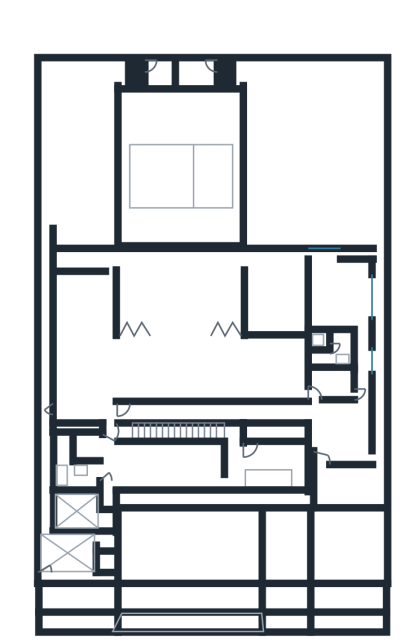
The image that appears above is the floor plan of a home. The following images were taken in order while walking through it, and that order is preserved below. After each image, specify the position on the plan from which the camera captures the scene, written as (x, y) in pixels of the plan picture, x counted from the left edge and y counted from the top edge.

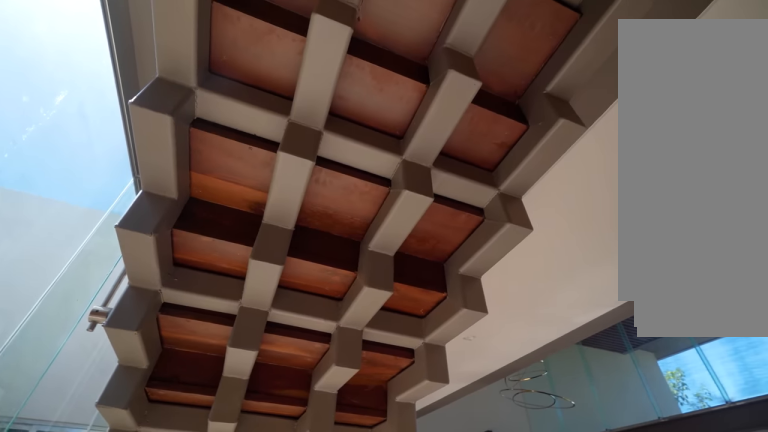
(185, 436)
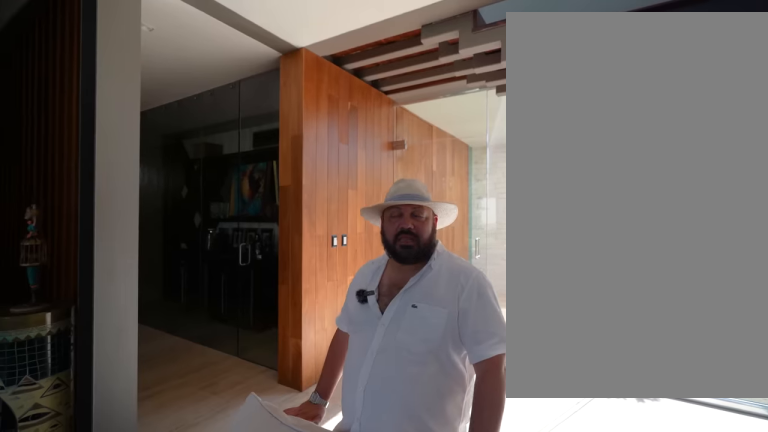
(239, 392)
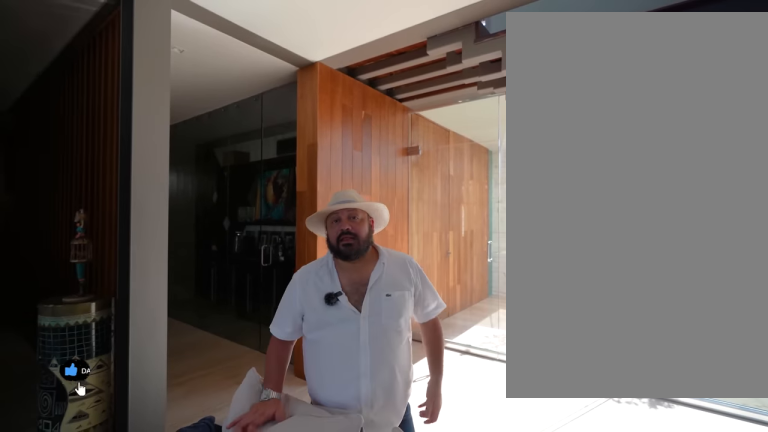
(239, 392)
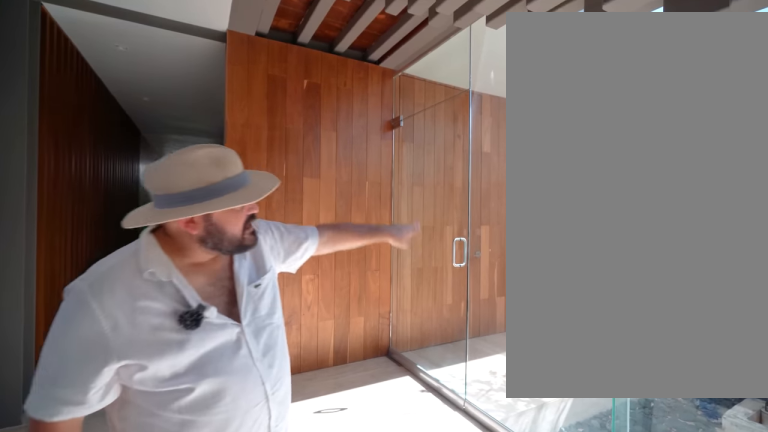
(196, 410)
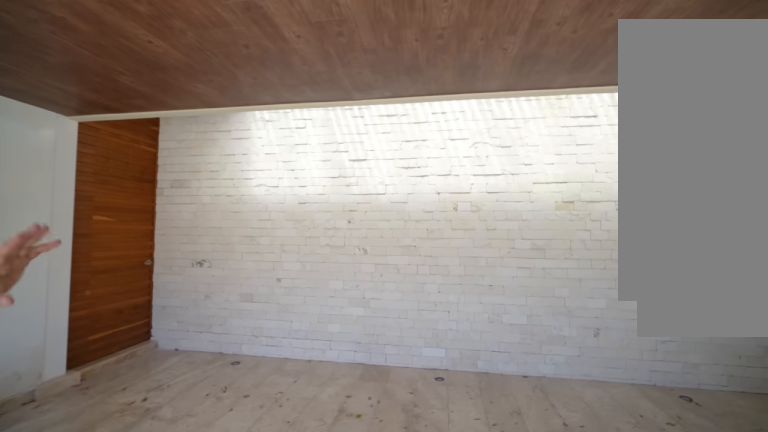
(166, 544)
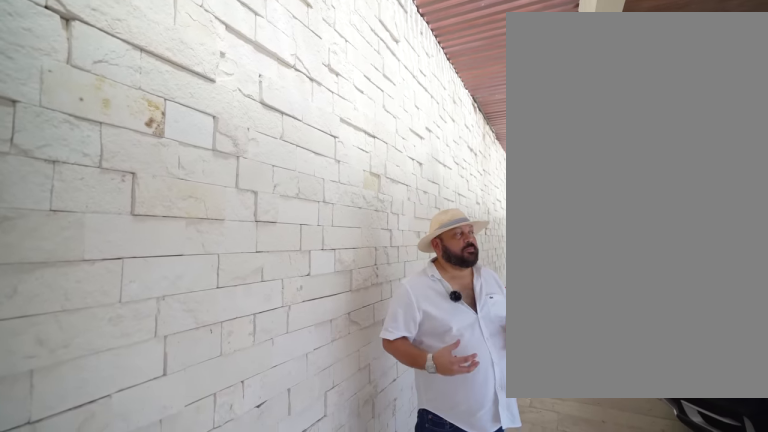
(161, 512)
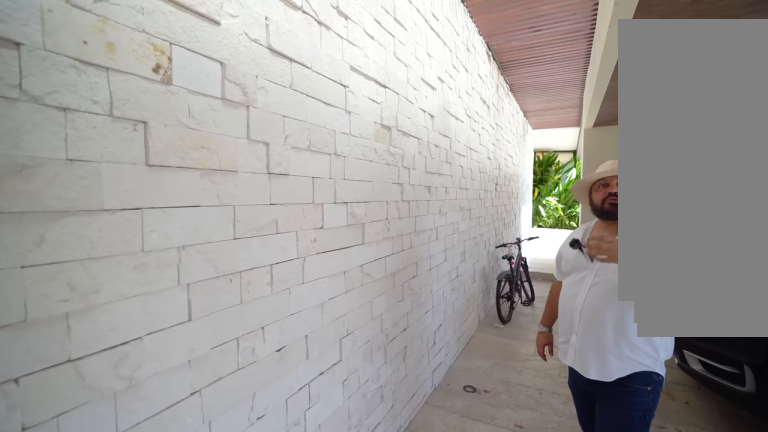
(156, 509)
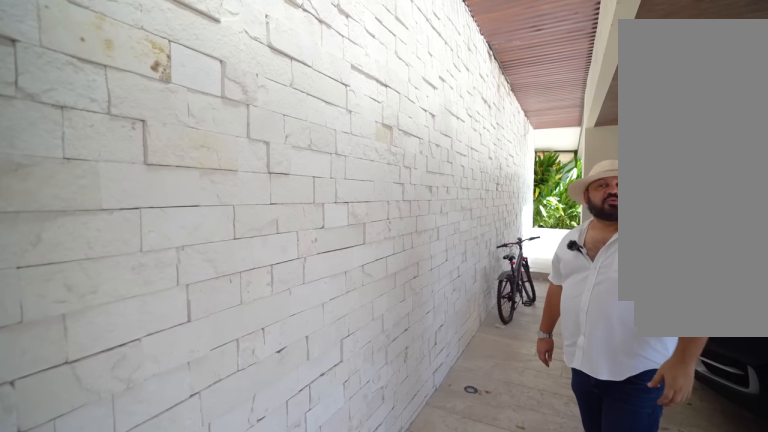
(156, 509)
